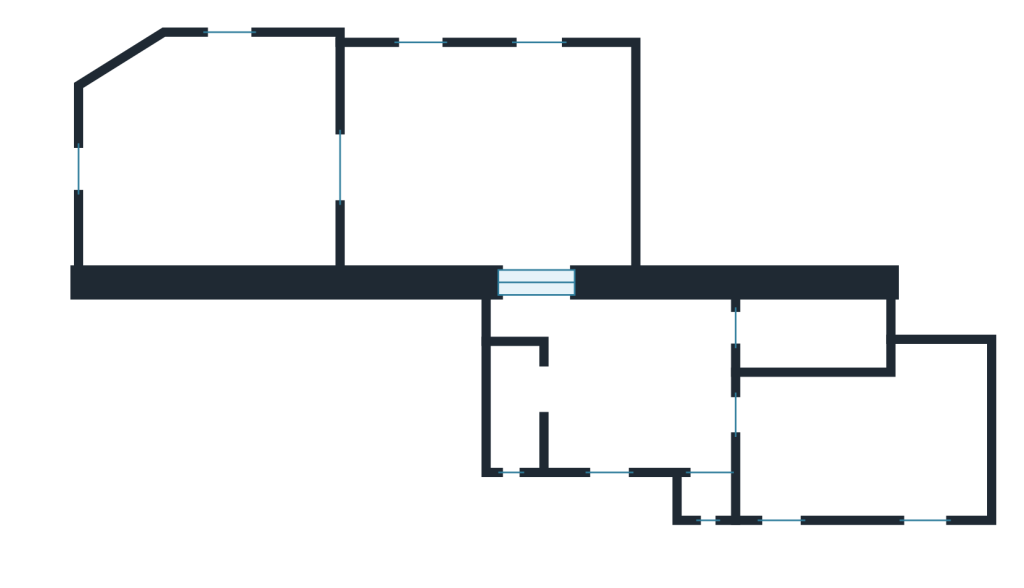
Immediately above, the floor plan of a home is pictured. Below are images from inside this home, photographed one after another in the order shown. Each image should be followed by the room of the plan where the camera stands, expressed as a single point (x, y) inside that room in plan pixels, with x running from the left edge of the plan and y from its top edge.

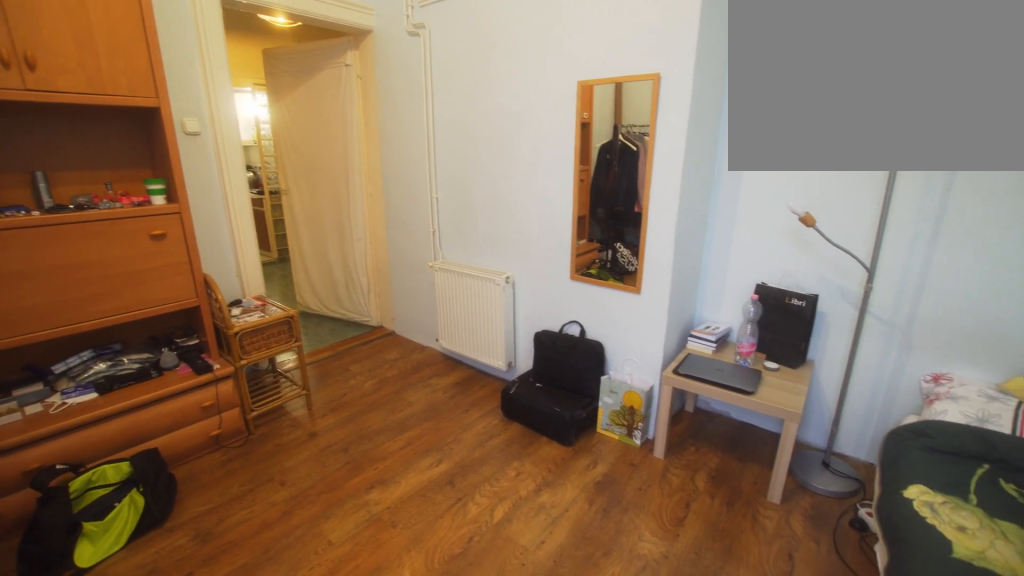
(878, 453)
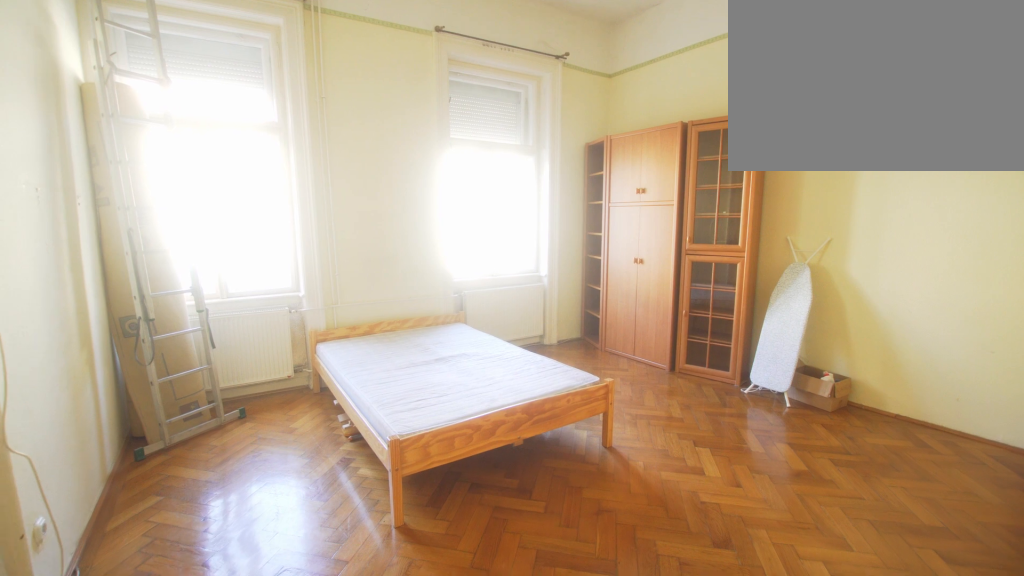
(493, 166)
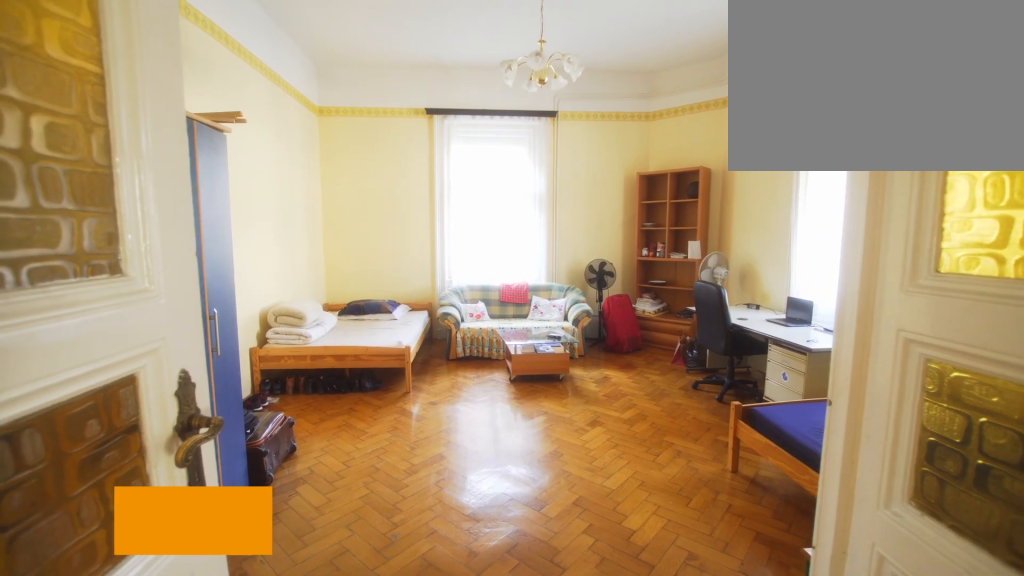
(212, 167)
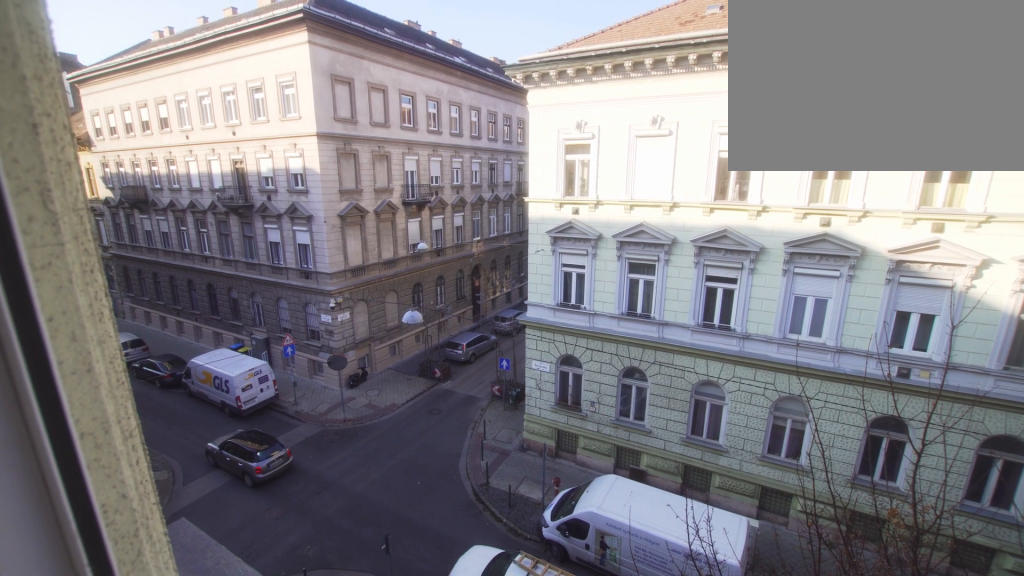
(213, 167)
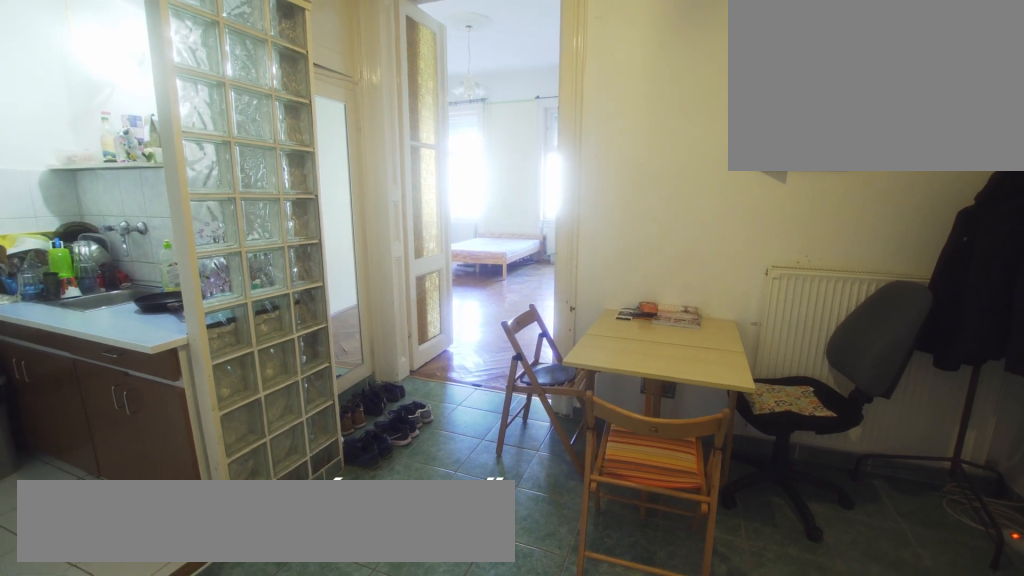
(614, 390)
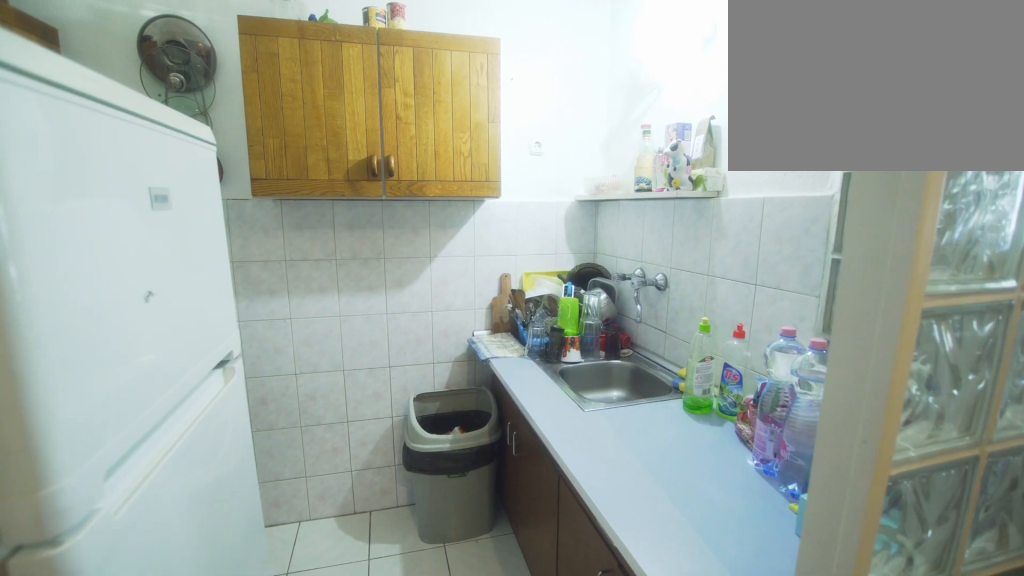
(518, 396)
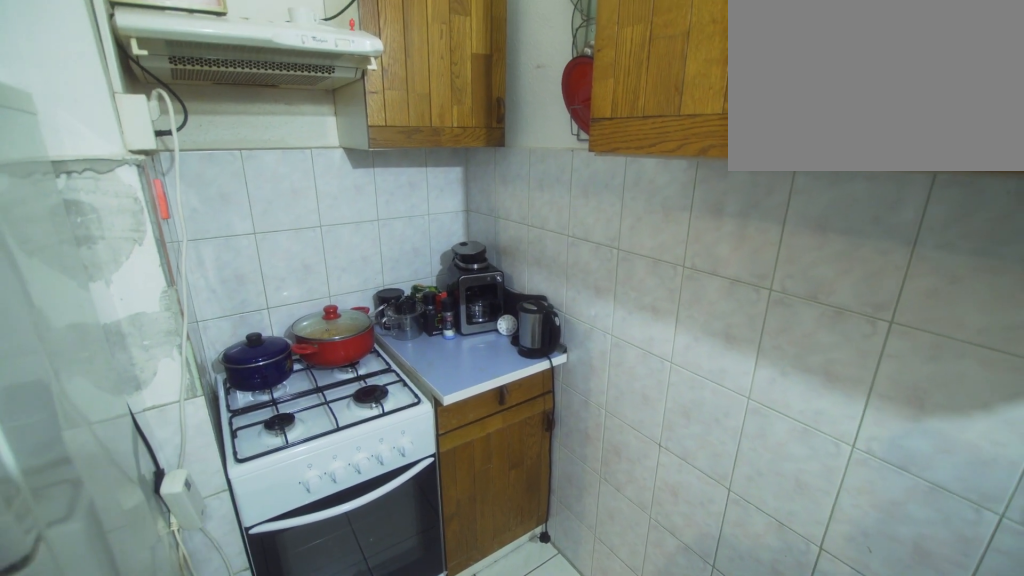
(517, 397)
